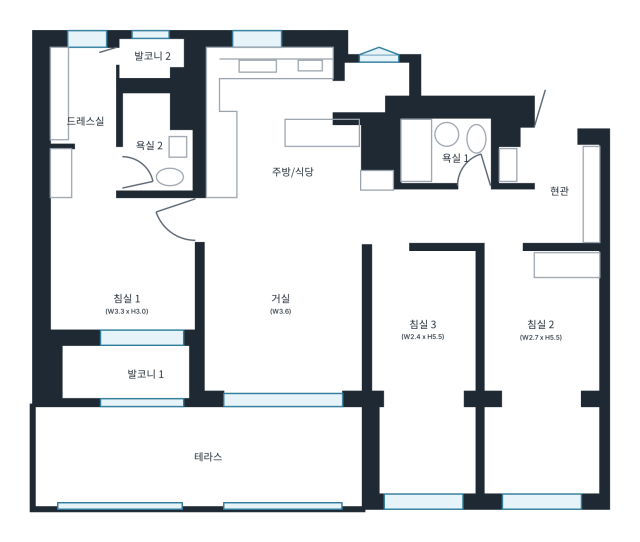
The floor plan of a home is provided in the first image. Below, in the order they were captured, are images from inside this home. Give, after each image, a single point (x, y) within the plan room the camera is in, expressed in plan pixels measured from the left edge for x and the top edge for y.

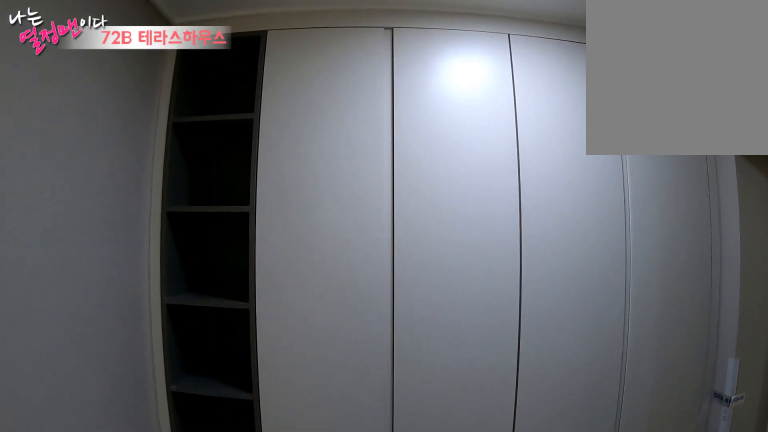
(563, 190)
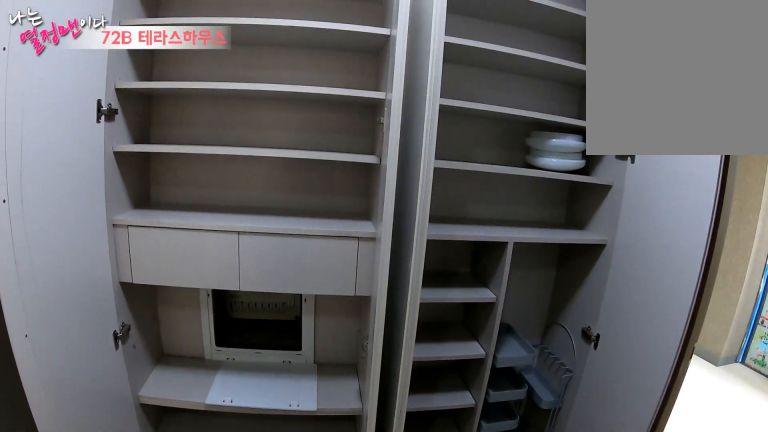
(563, 190)
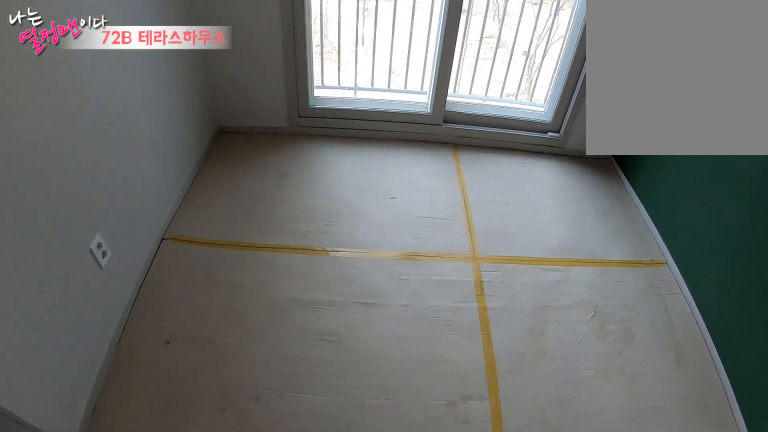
(542, 341)
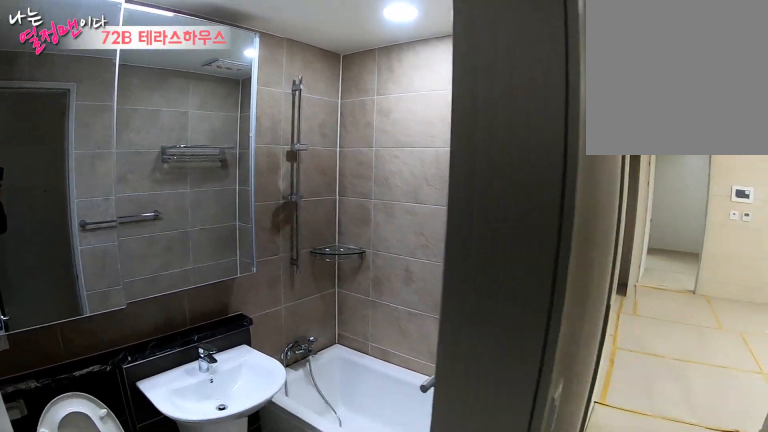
(450, 153)
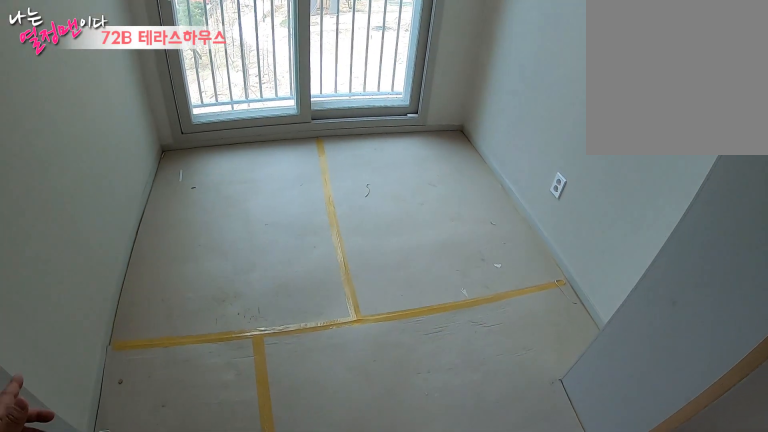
(425, 335)
